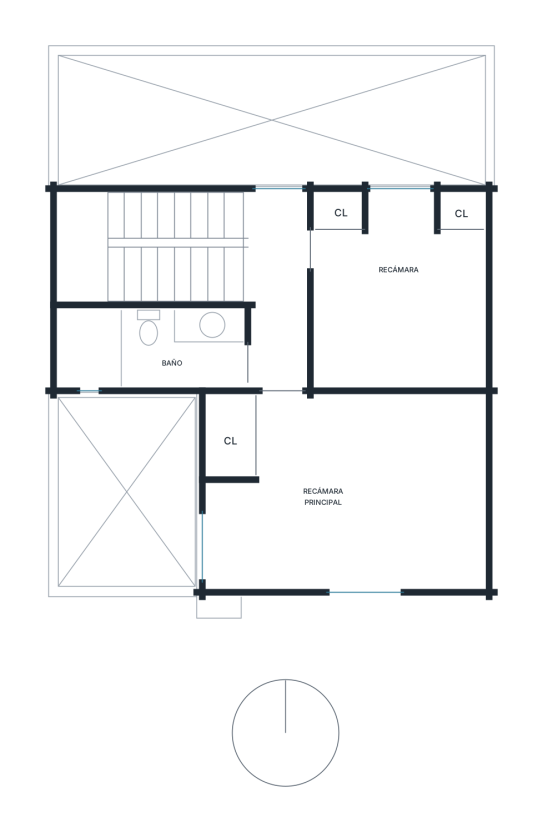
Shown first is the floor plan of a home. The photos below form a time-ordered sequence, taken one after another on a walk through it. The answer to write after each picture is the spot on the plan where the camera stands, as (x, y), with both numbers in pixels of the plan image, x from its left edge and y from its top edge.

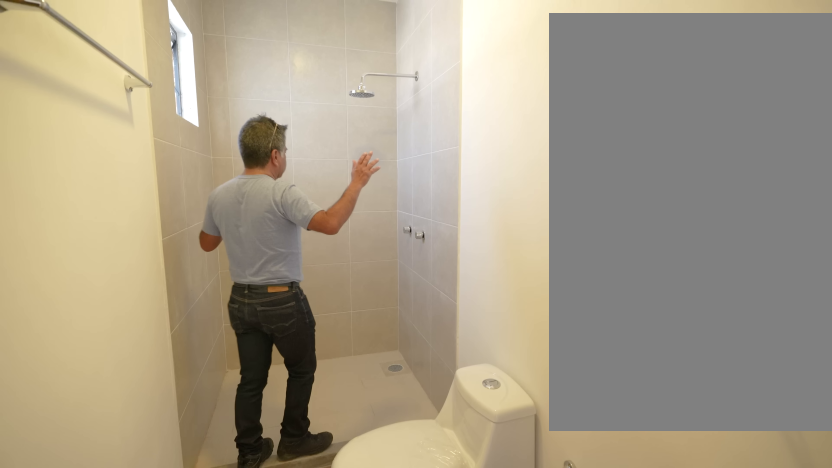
(277, 368)
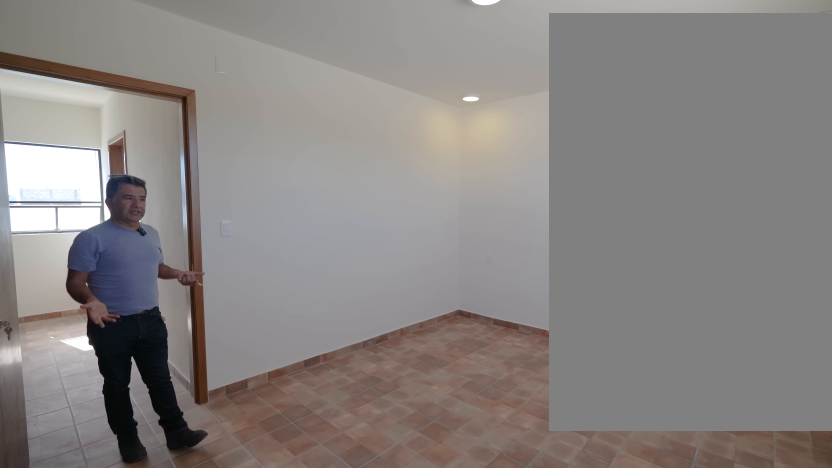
(284, 484)
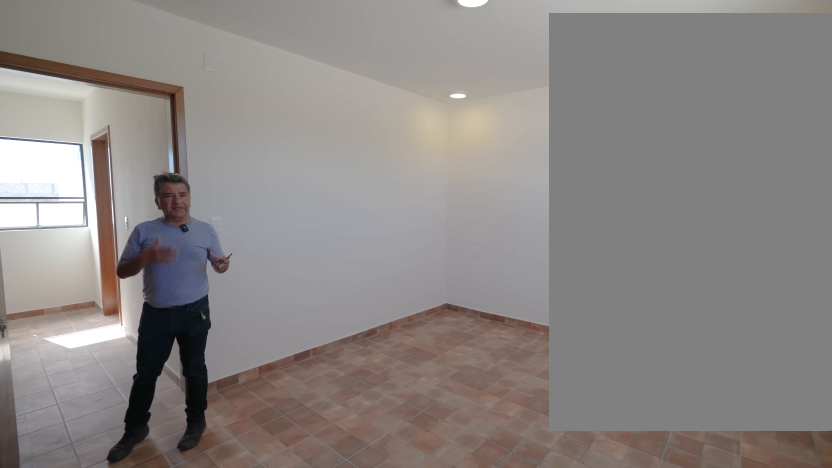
(284, 484)
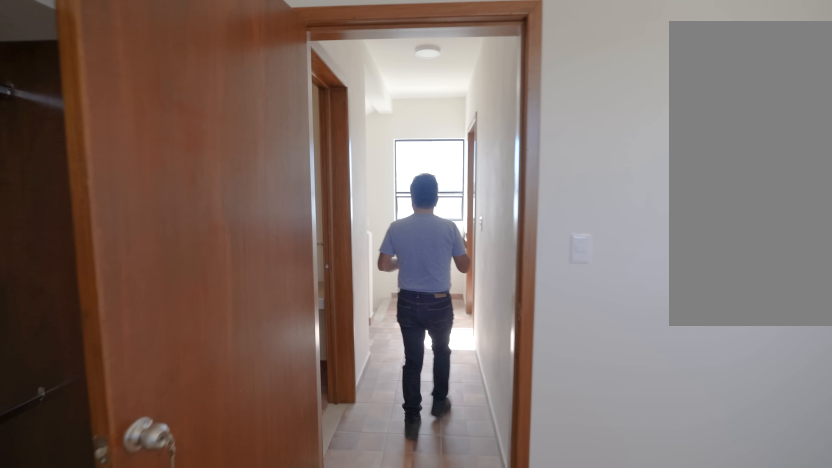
(284, 484)
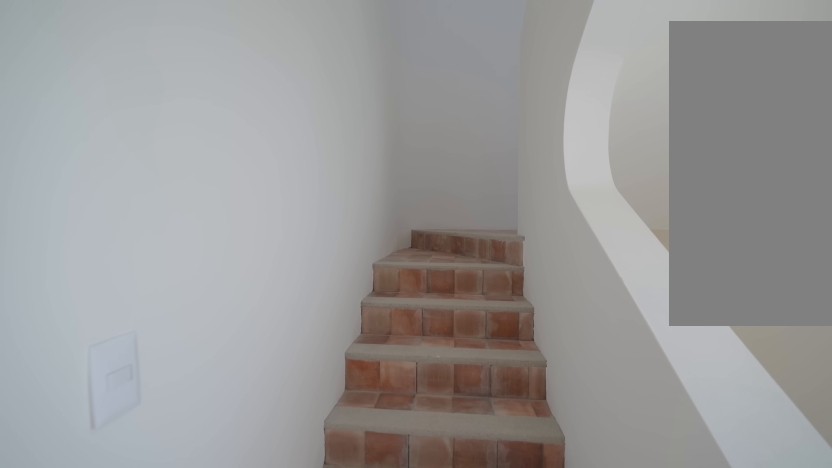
(234, 274)
